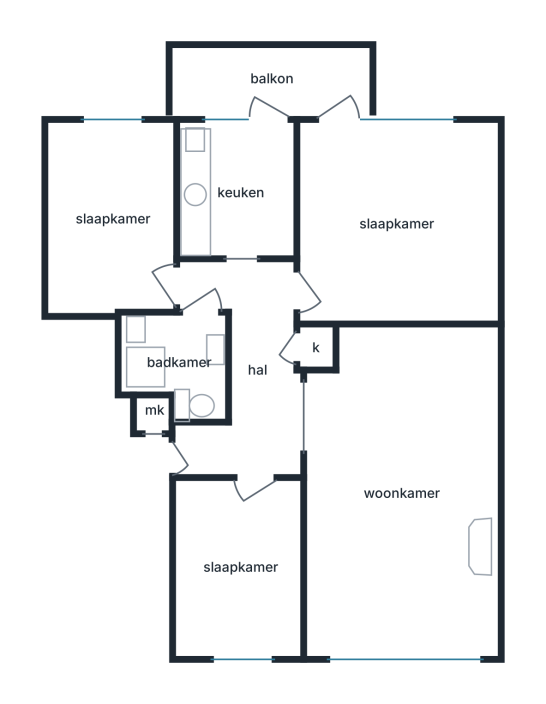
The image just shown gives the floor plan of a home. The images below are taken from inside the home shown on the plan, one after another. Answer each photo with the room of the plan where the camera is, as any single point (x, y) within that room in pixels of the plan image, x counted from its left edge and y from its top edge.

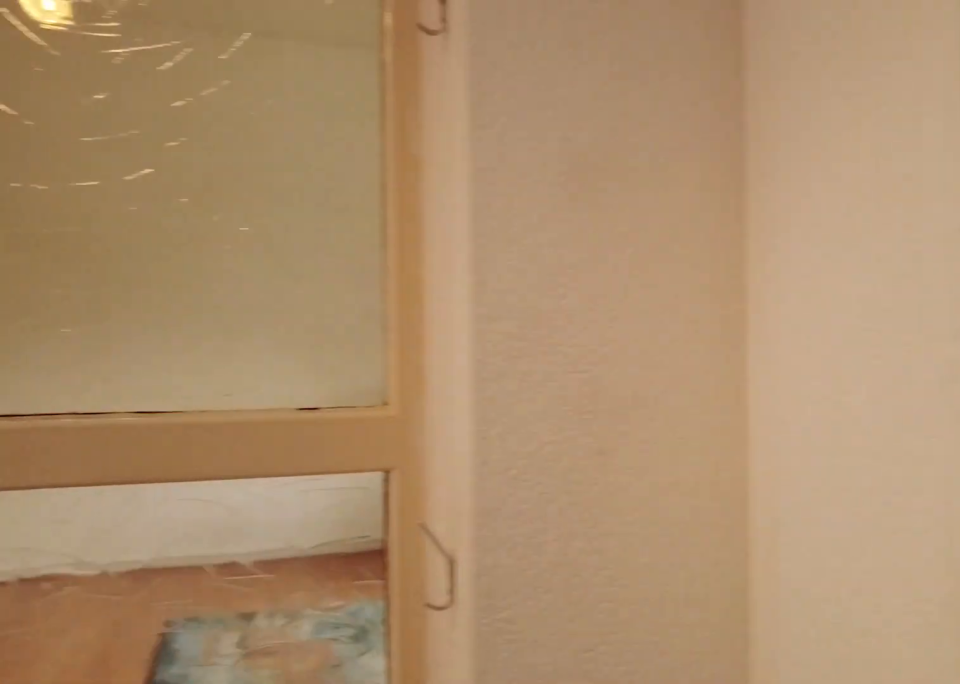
(249, 369)
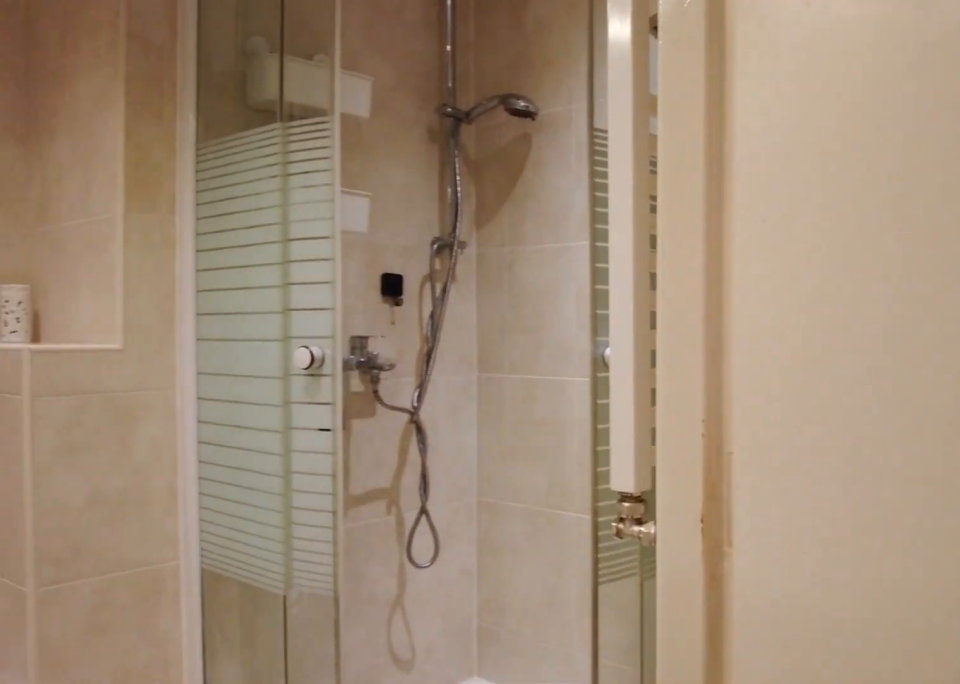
(249, 369)
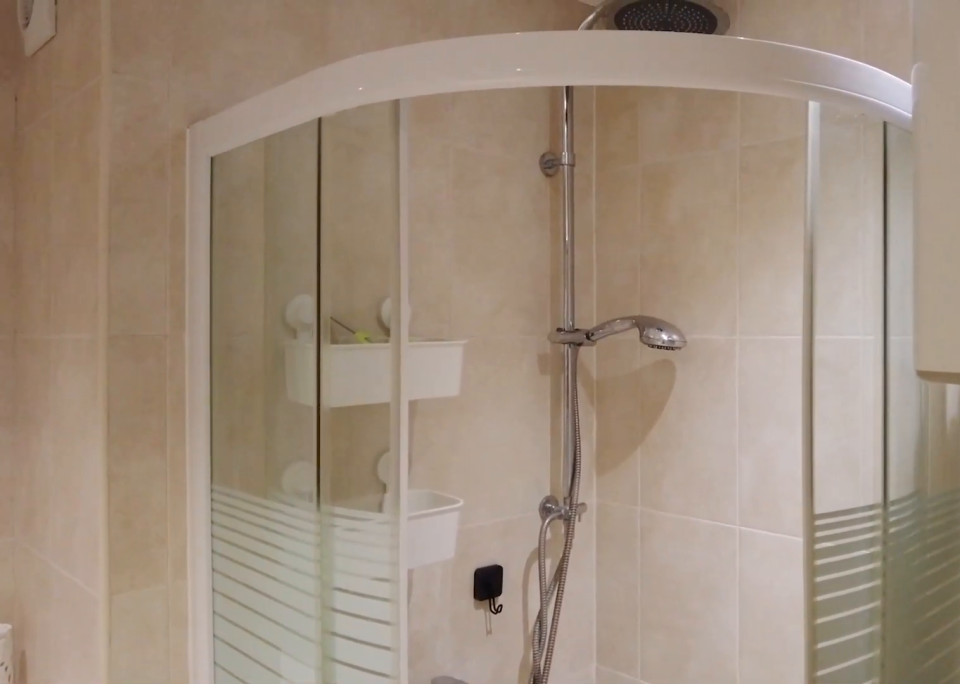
(180, 361)
